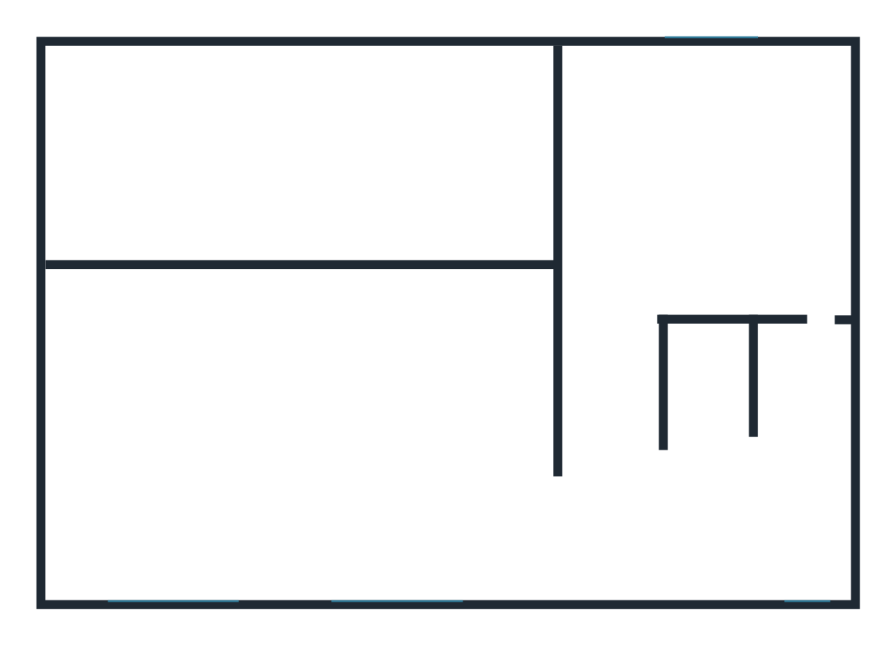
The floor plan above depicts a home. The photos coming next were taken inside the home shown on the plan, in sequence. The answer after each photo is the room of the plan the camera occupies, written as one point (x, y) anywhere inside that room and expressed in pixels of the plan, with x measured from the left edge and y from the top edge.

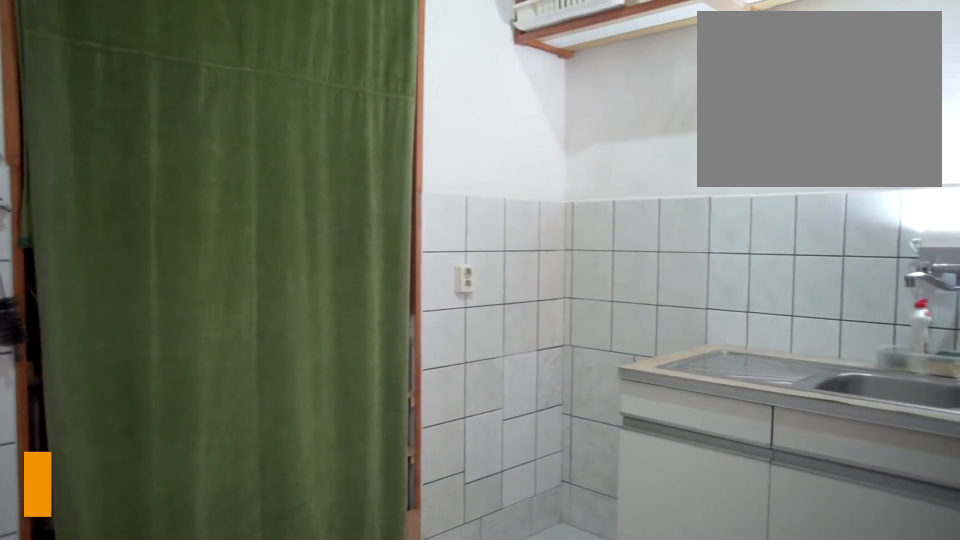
(644, 239)
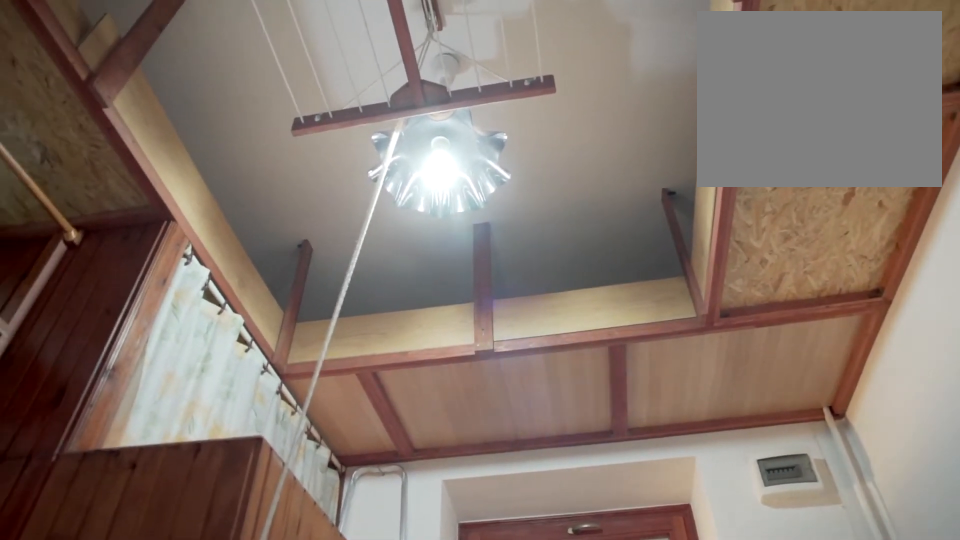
(712, 113)
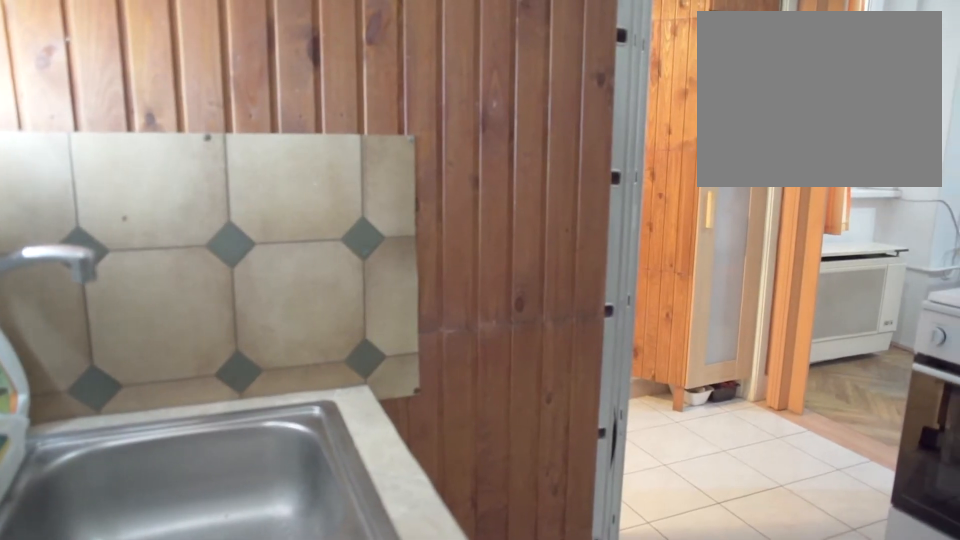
(796, 116)
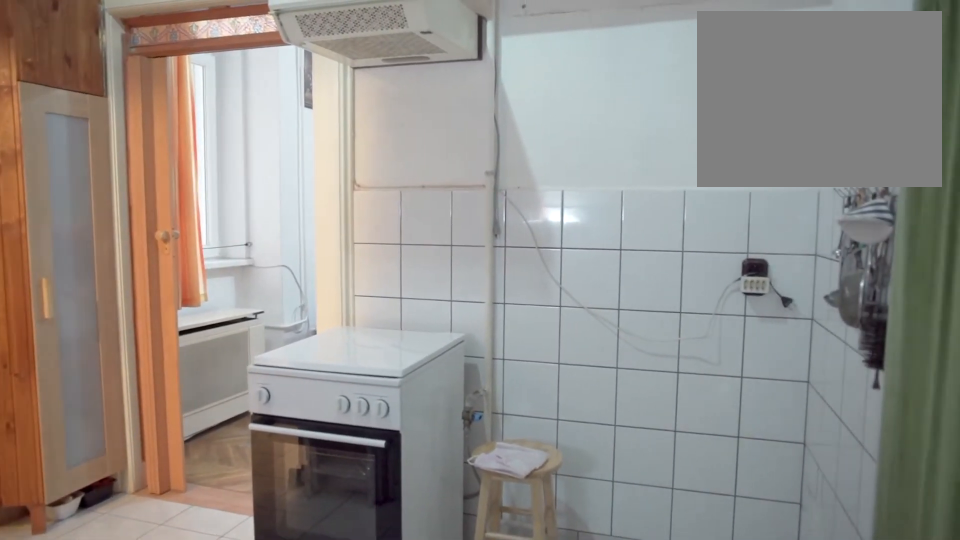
(796, 116)
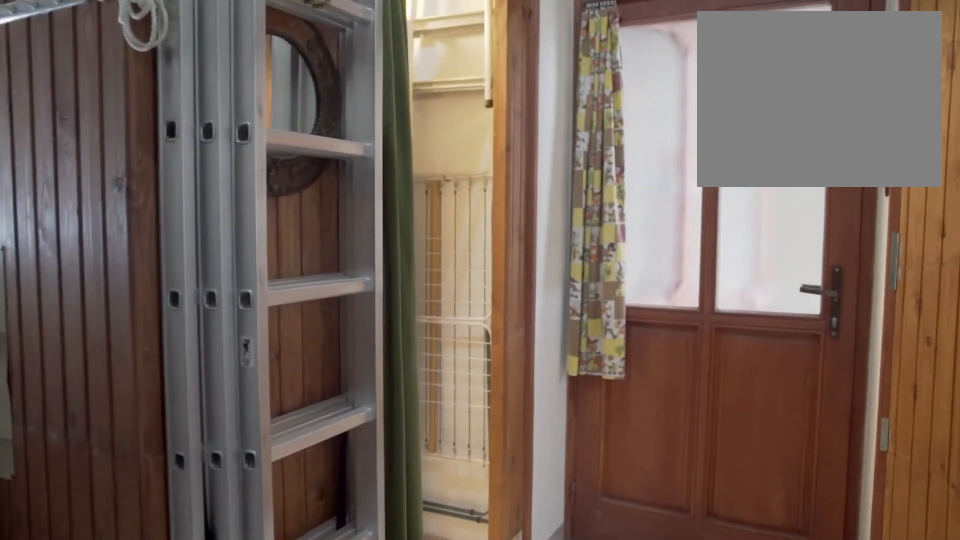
(624, 179)
